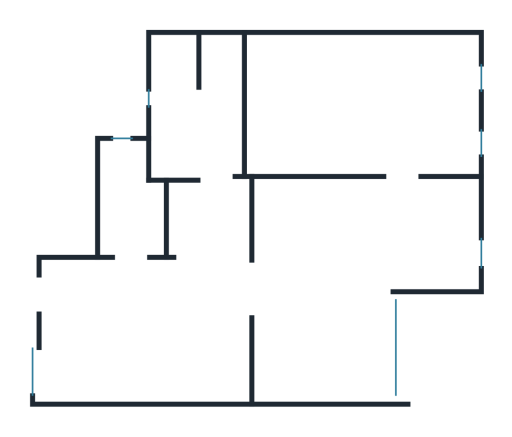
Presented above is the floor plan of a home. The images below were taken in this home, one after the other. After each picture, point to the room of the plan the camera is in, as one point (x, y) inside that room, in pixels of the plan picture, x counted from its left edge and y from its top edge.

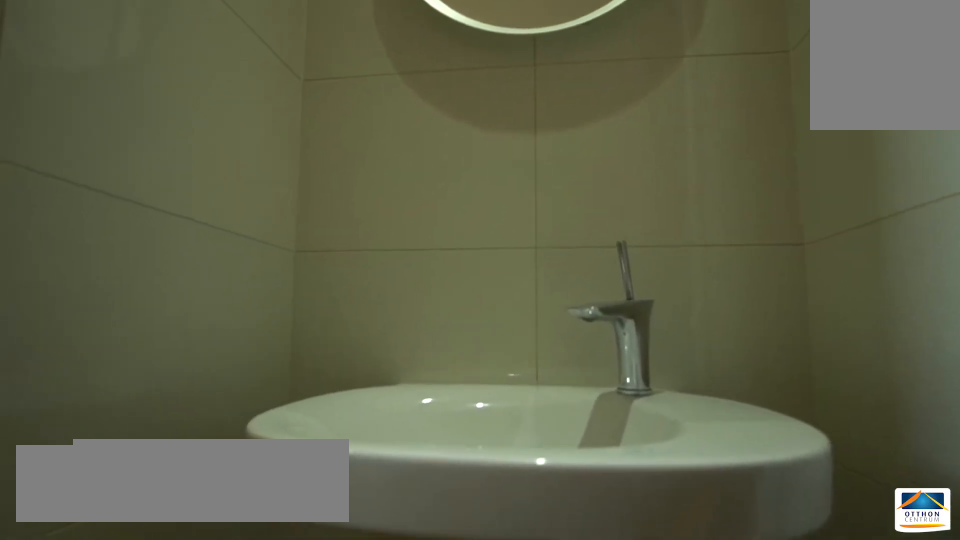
(132, 210)
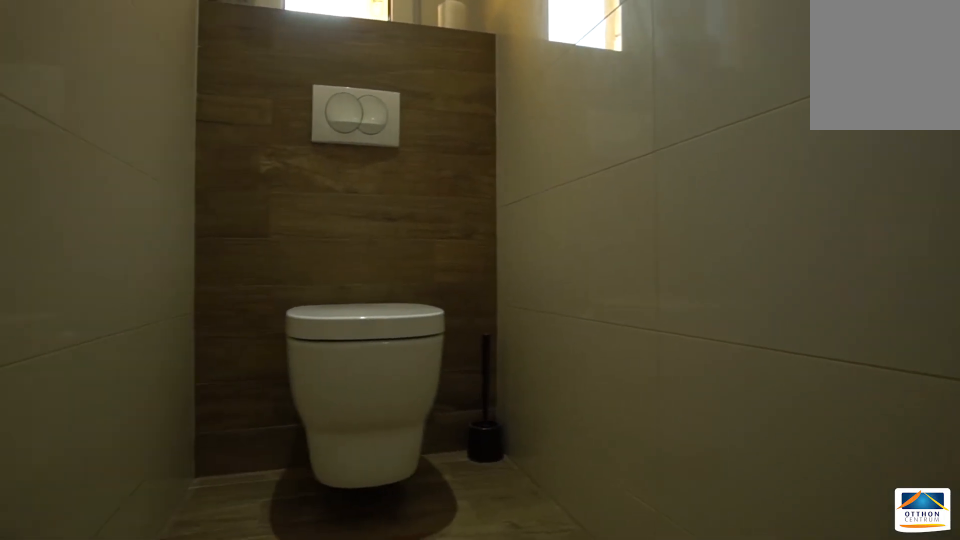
(132, 210)
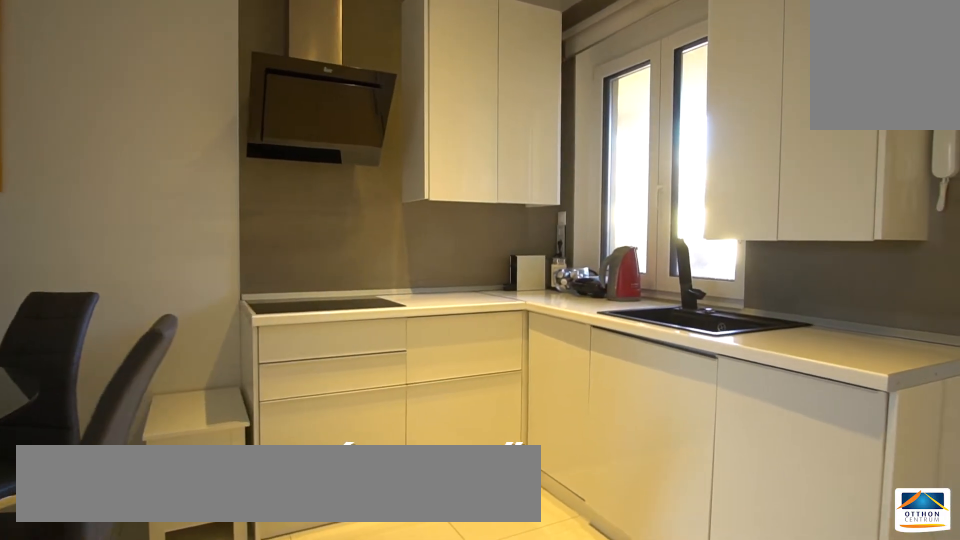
(149, 336)
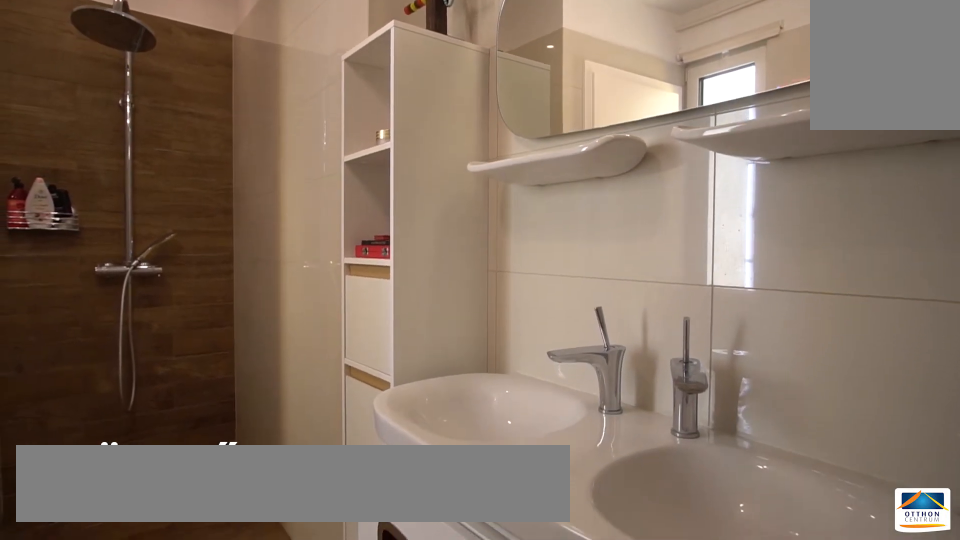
(198, 131)
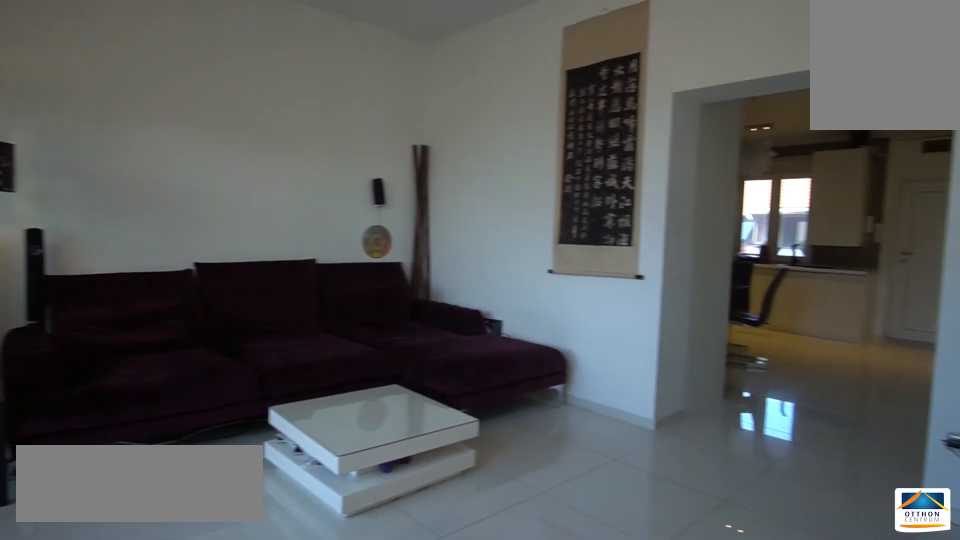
(357, 282)
